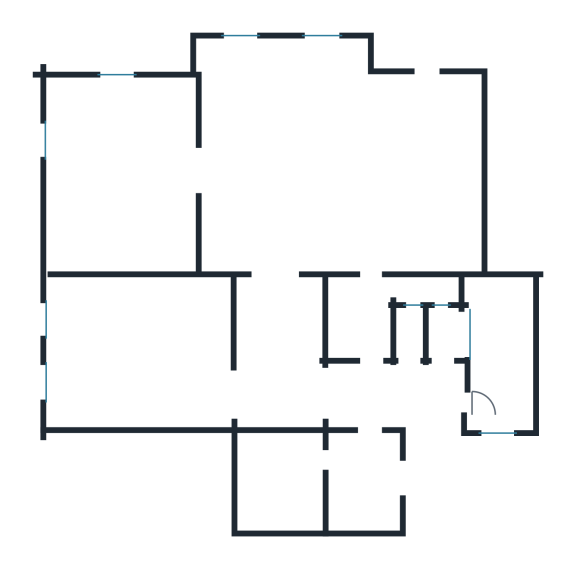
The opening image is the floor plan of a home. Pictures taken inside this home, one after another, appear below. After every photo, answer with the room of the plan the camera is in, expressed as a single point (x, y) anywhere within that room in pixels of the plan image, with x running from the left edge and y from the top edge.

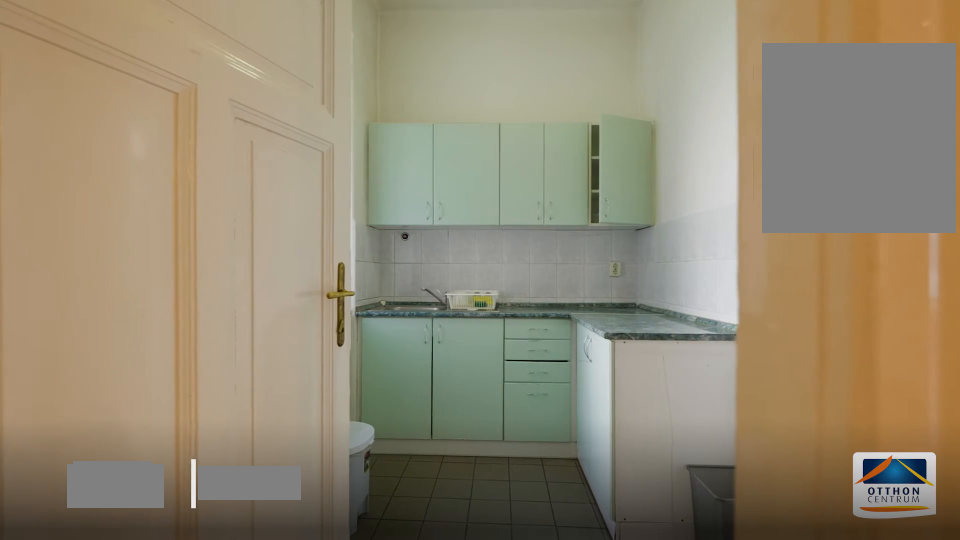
(365, 490)
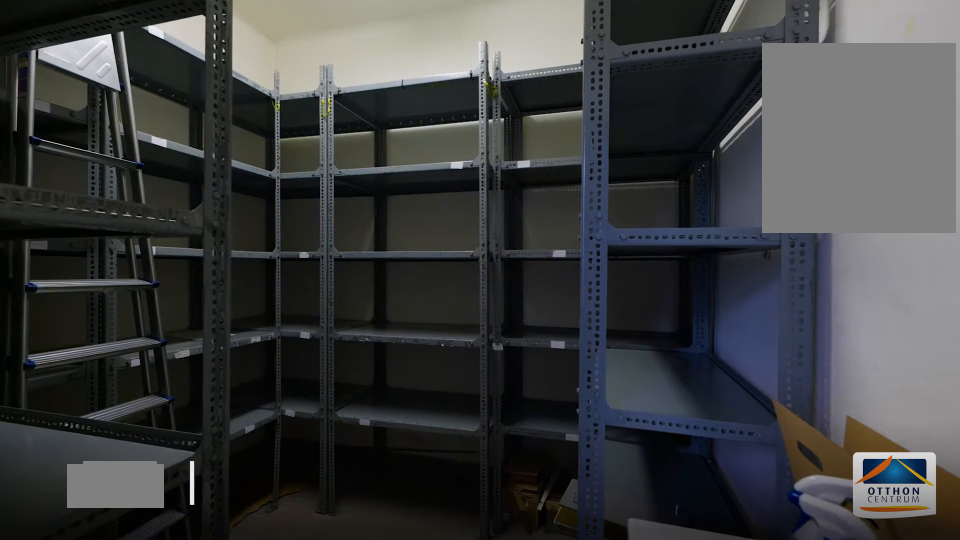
(294, 489)
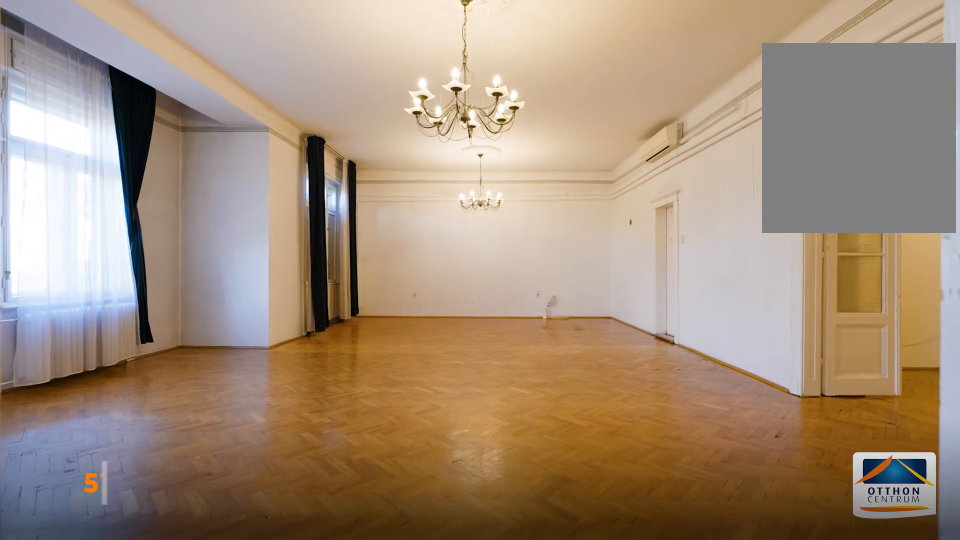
(361, 179)
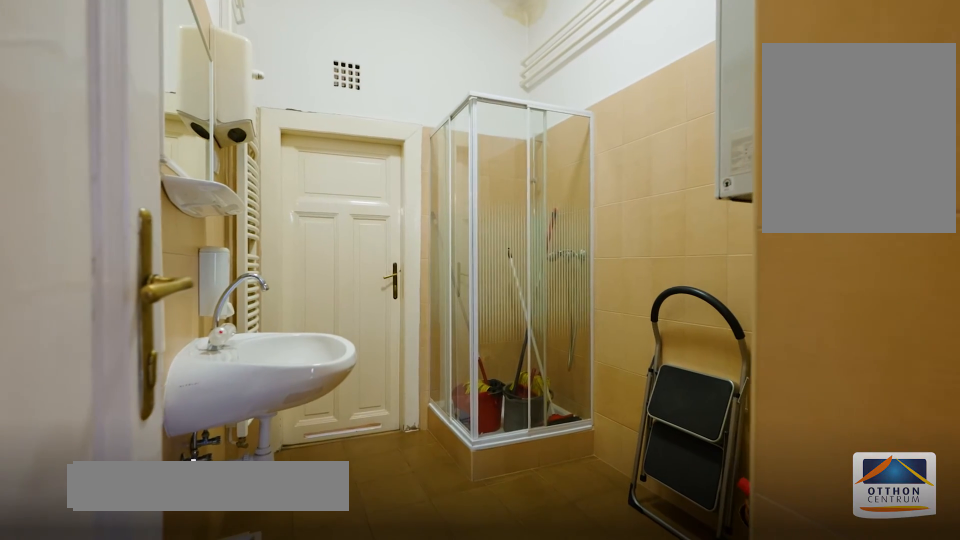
(363, 339)
